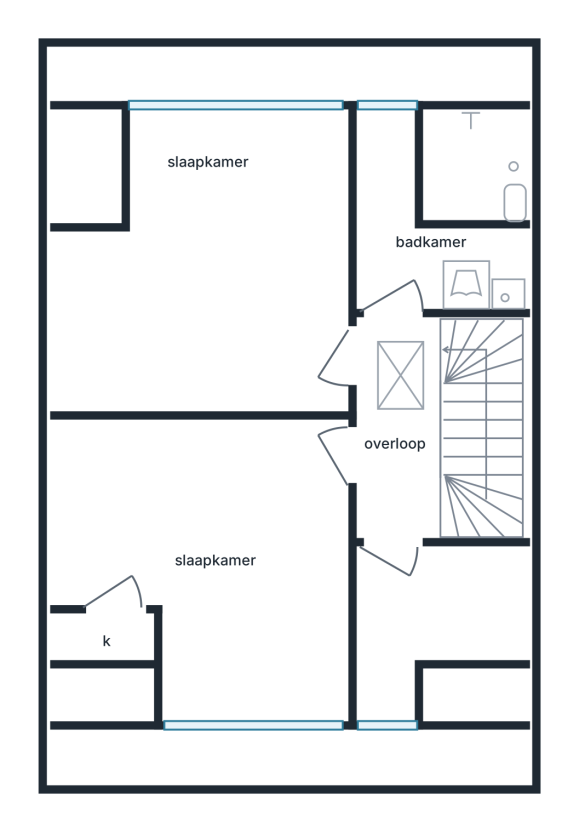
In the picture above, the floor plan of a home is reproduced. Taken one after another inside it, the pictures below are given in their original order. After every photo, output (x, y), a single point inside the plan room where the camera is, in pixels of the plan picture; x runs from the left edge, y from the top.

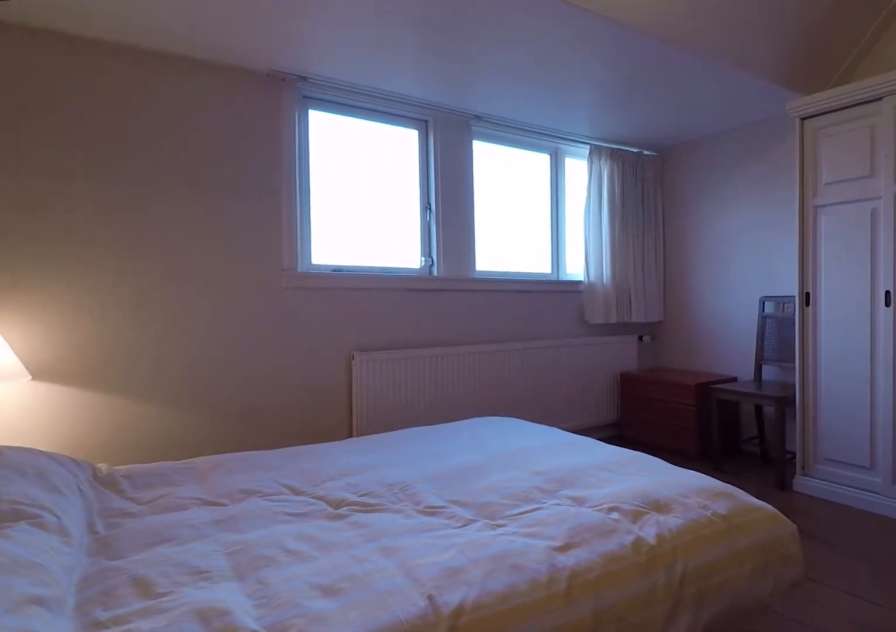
(204, 273)
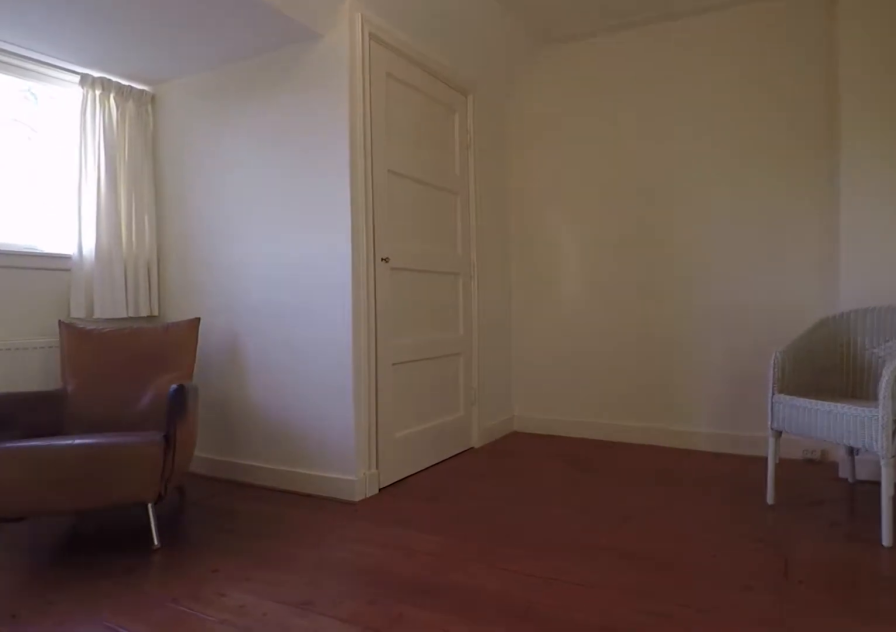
(223, 563)
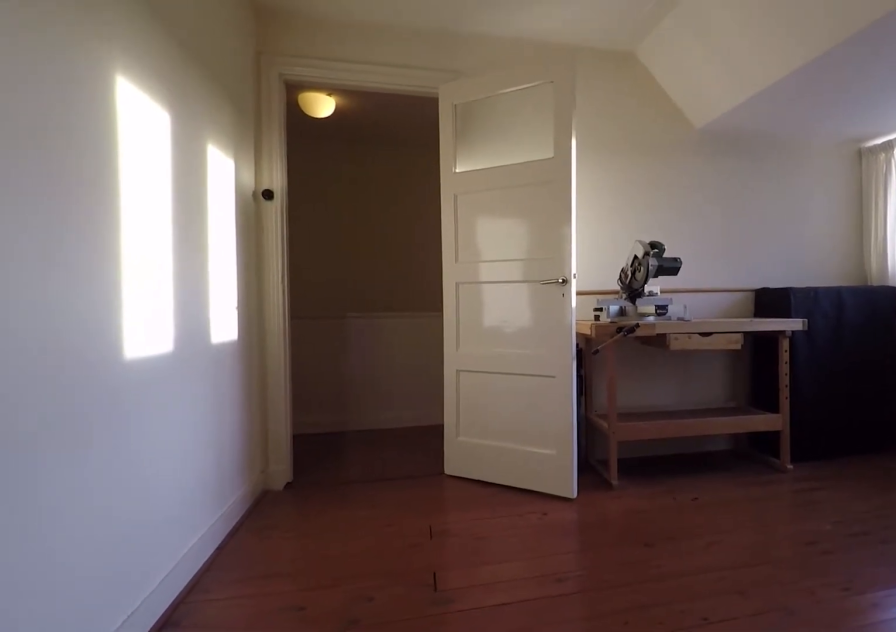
(223, 563)
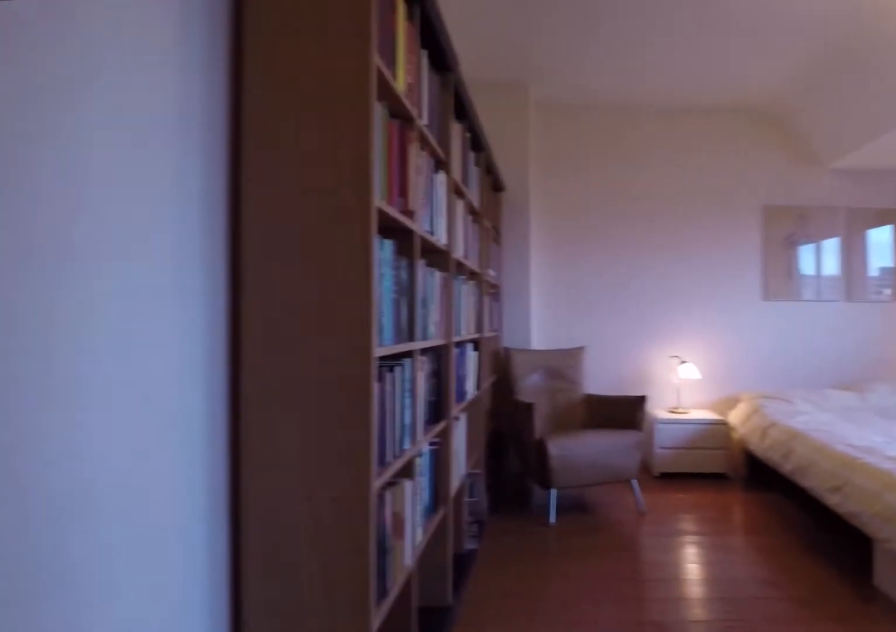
(203, 273)
